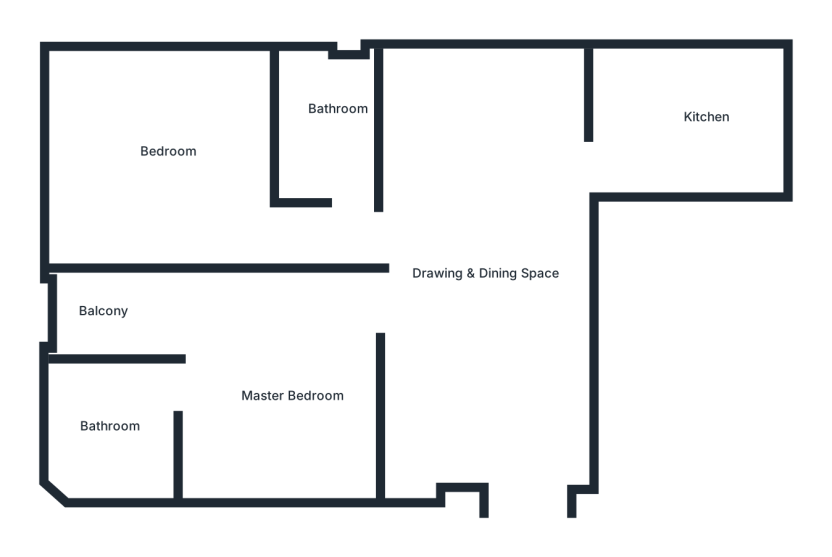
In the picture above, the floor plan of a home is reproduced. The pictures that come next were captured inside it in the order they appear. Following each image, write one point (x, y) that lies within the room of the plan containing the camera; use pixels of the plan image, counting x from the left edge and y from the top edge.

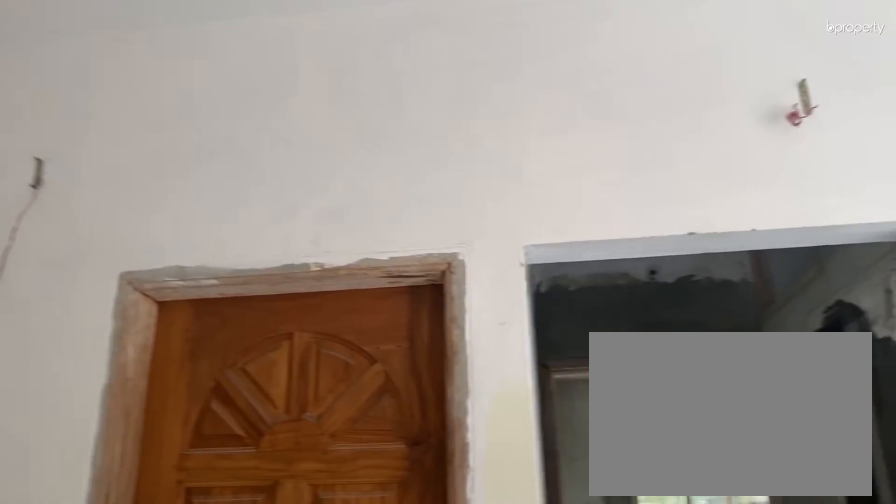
(494, 310)
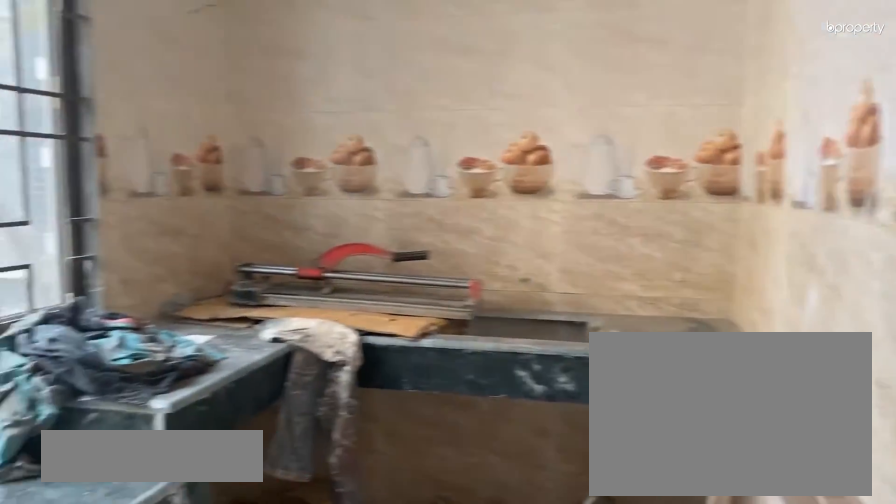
(701, 117)
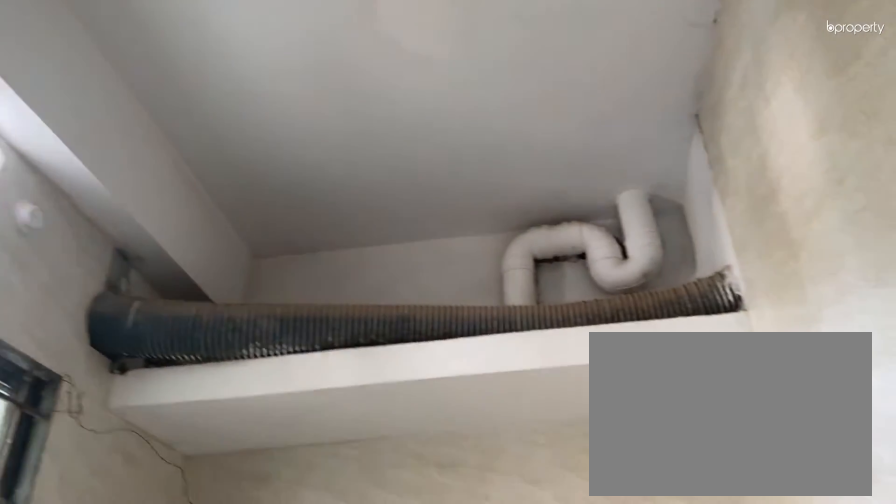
(701, 117)
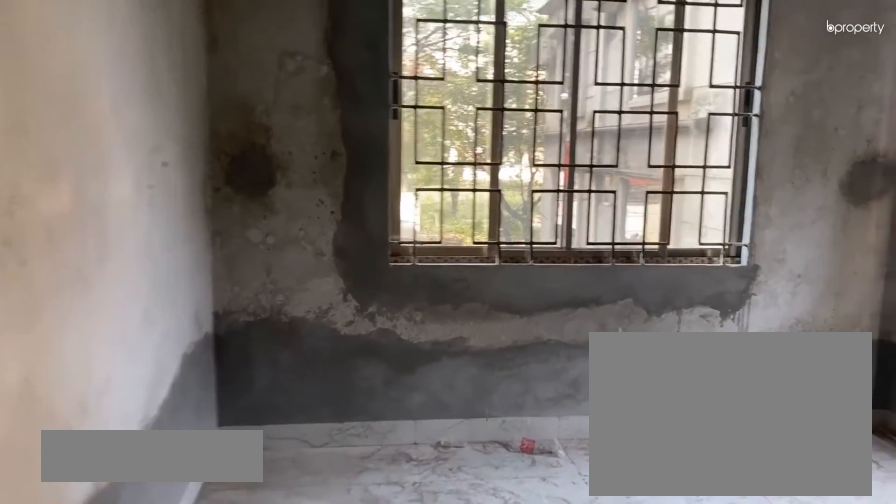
(157, 156)
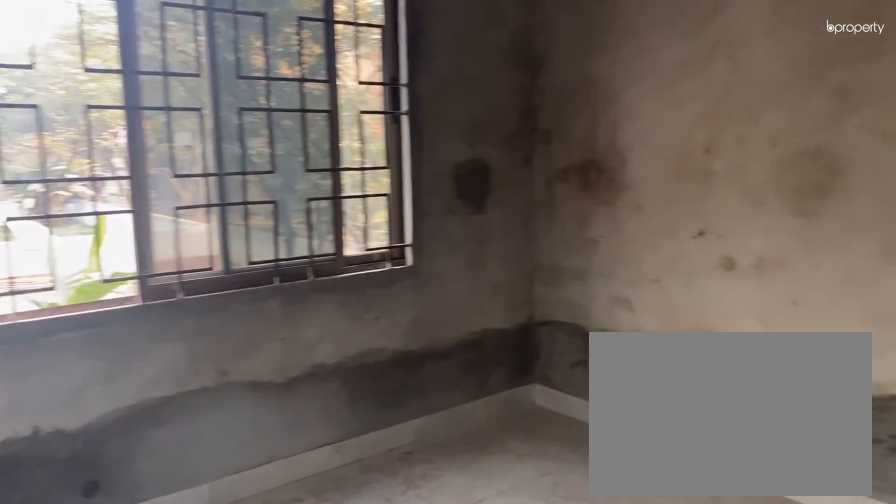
(157, 156)
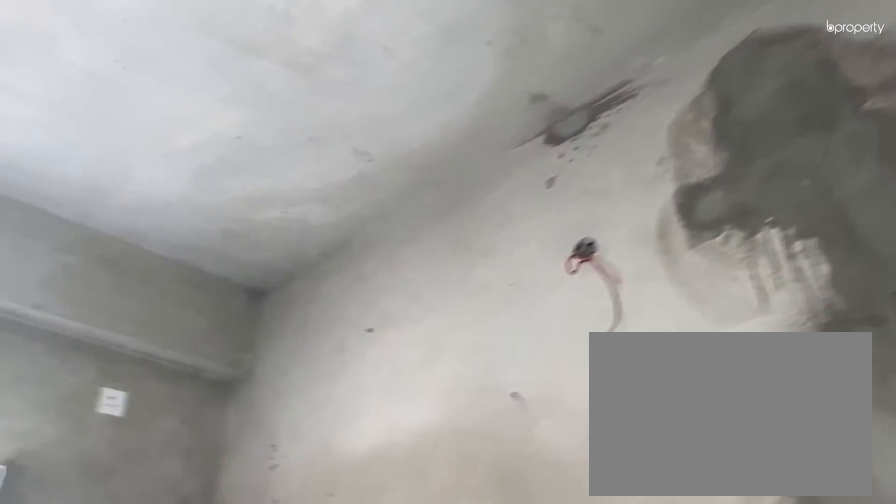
(156, 156)
